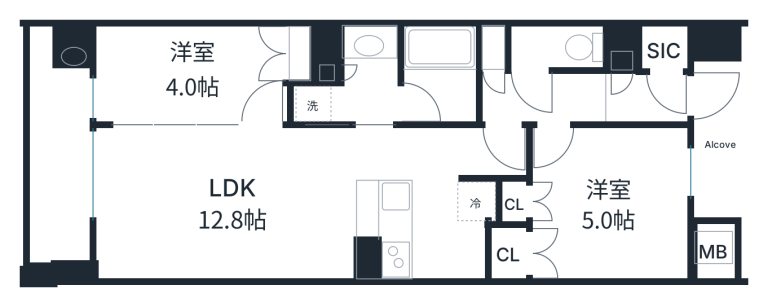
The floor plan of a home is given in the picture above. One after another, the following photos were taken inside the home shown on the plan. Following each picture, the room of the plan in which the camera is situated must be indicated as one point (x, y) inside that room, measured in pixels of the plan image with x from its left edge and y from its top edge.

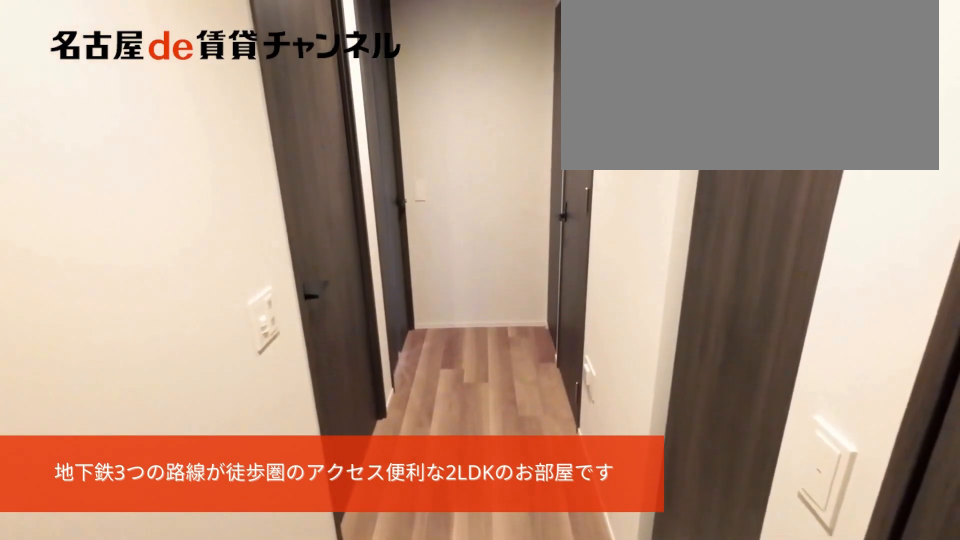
(667, 98)
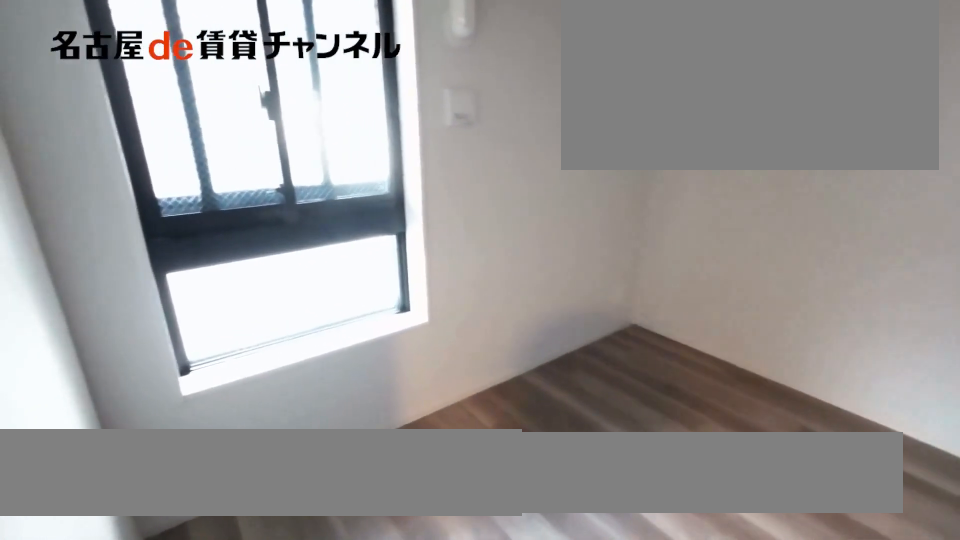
(608, 201)
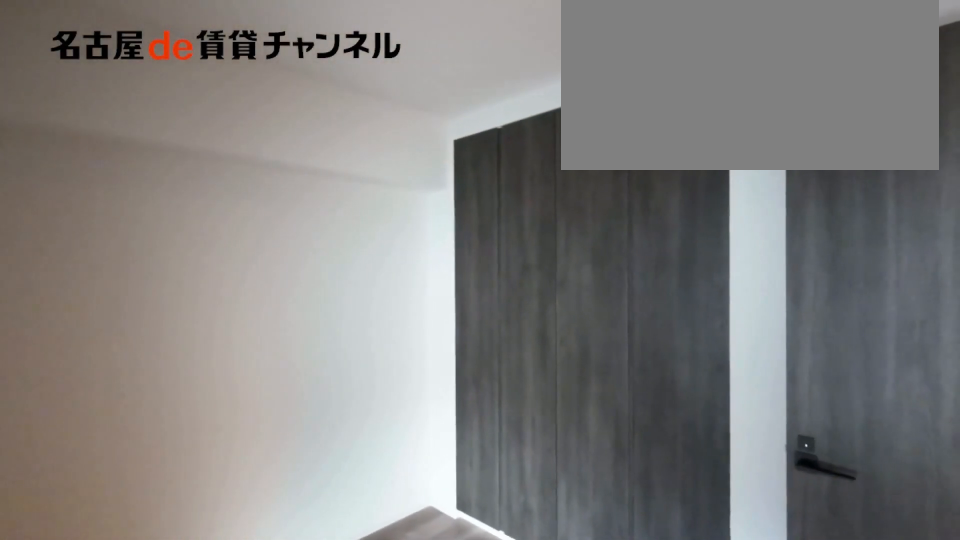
(608, 201)
